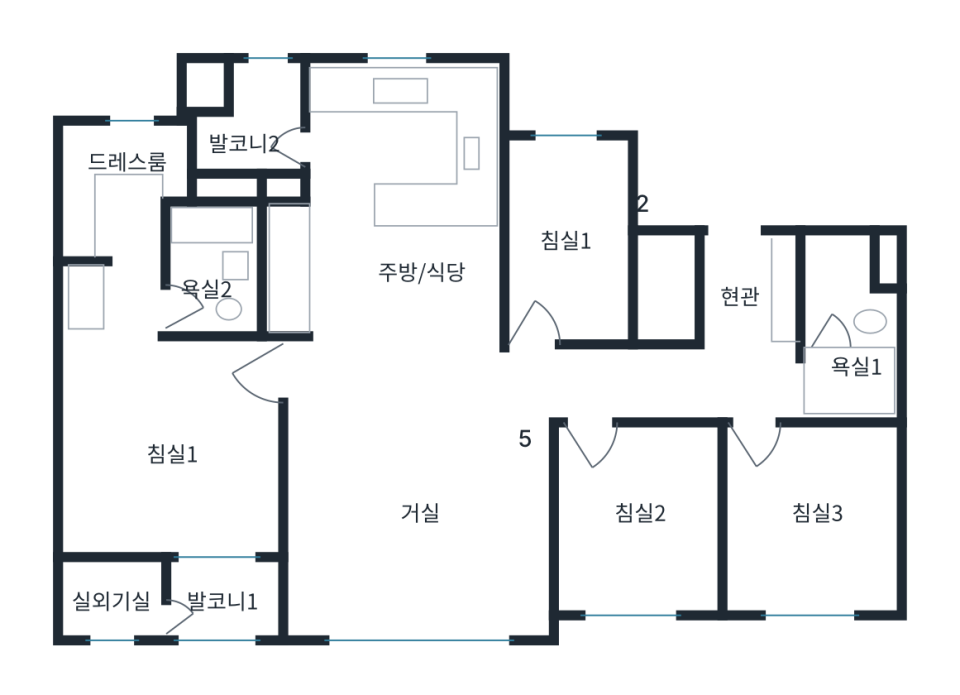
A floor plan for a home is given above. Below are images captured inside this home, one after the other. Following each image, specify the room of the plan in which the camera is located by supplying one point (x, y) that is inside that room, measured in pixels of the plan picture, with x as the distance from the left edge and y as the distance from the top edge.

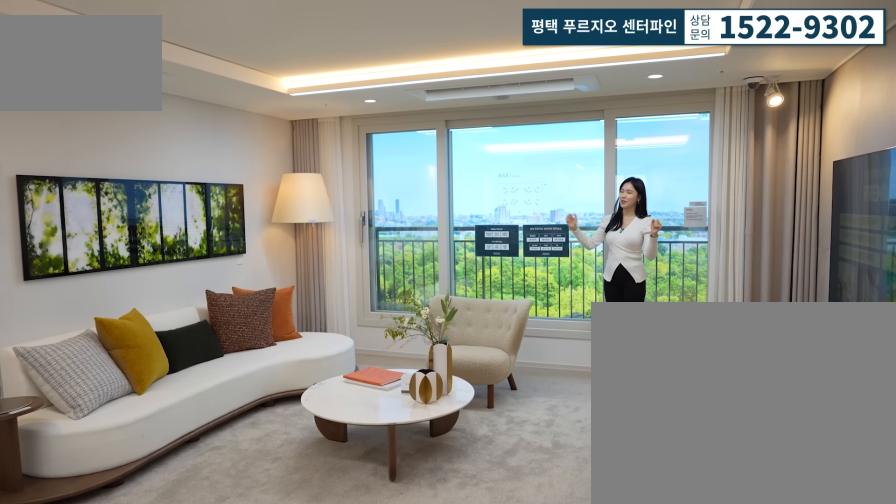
(411, 535)
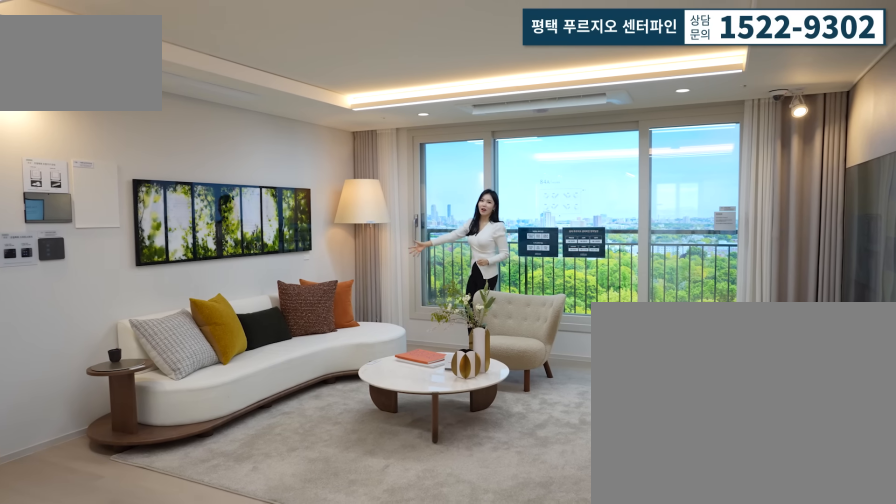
(411, 535)
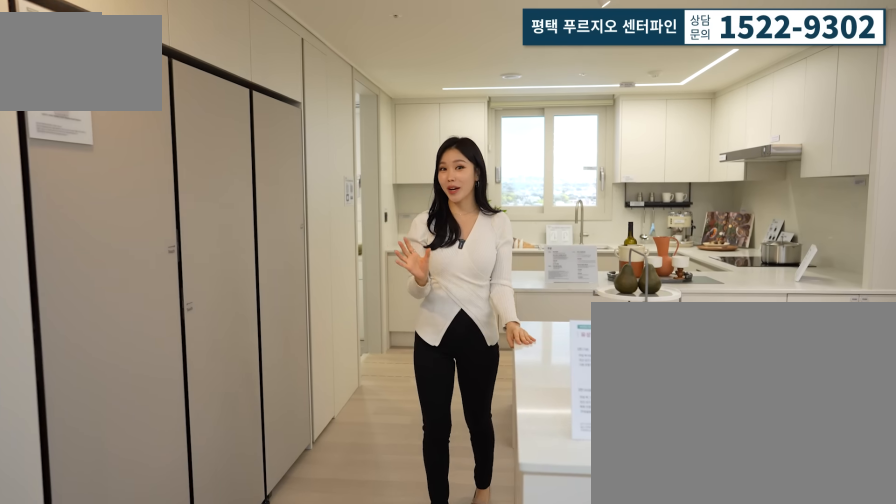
(411, 232)
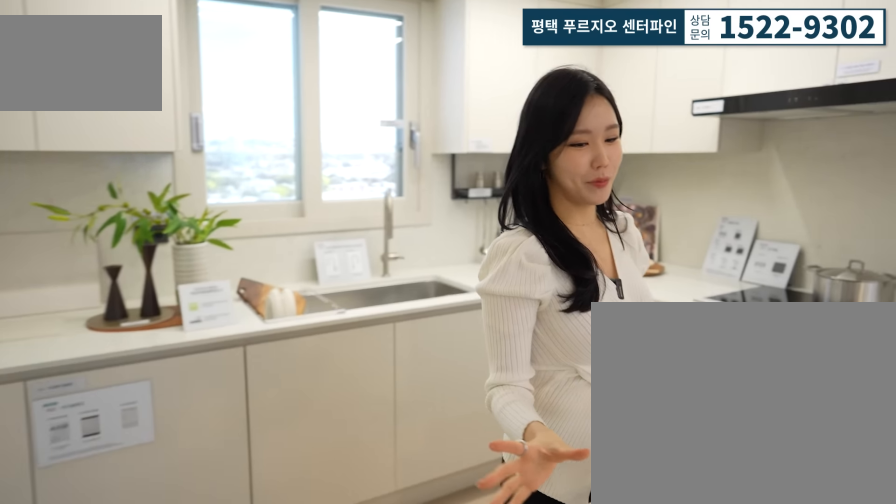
(411, 232)
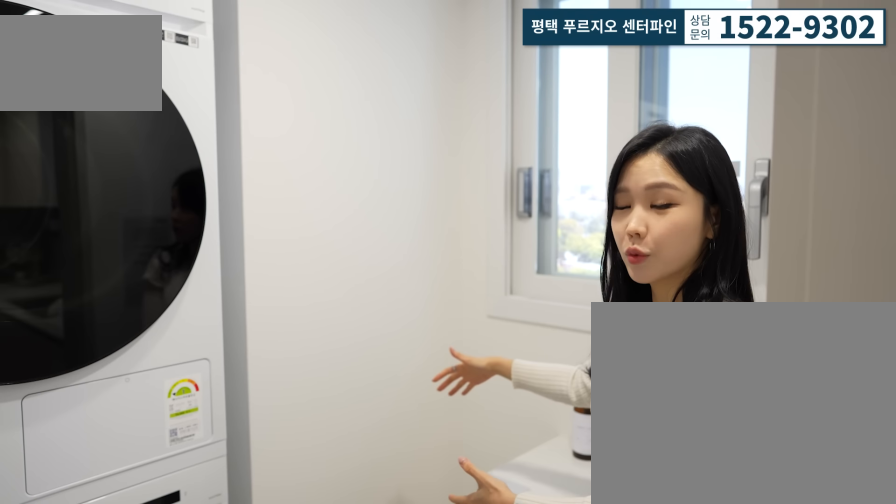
(239, 117)
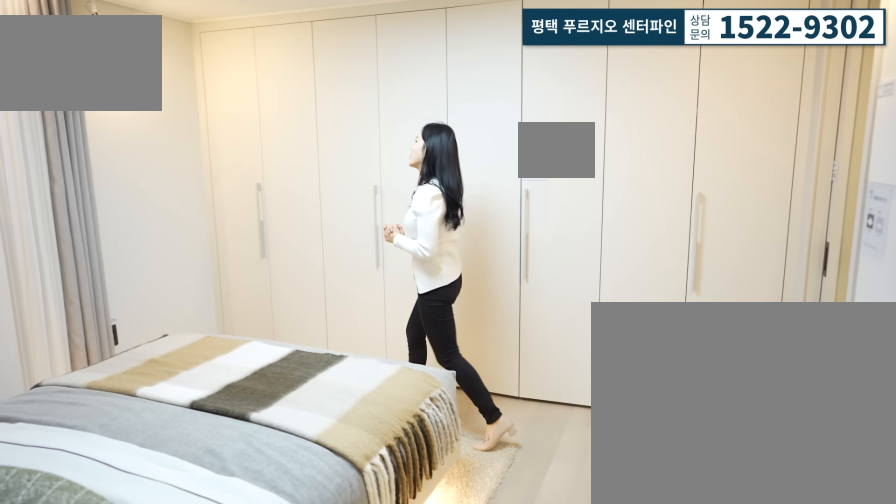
(172, 453)
